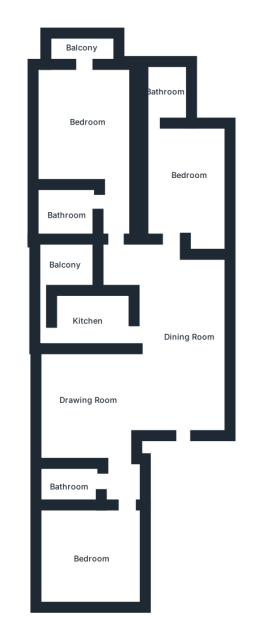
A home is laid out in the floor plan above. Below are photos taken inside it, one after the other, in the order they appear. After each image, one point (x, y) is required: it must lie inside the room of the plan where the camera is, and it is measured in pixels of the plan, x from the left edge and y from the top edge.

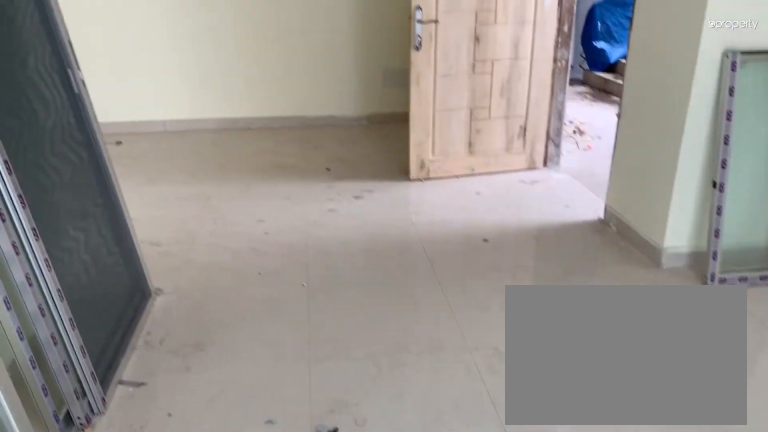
(83, 395)
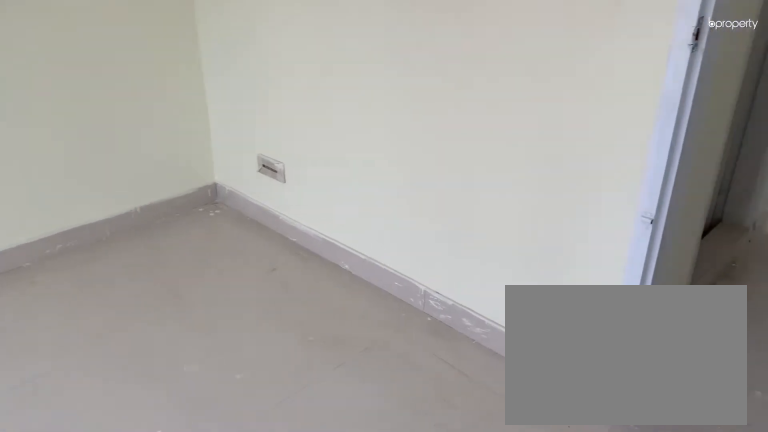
(90, 556)
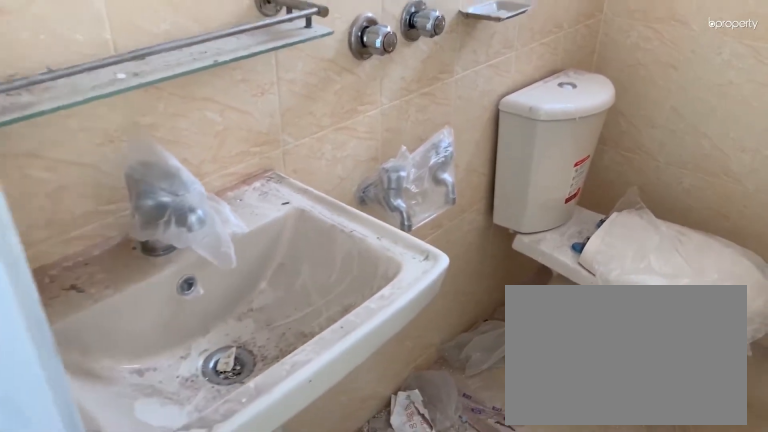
(73, 481)
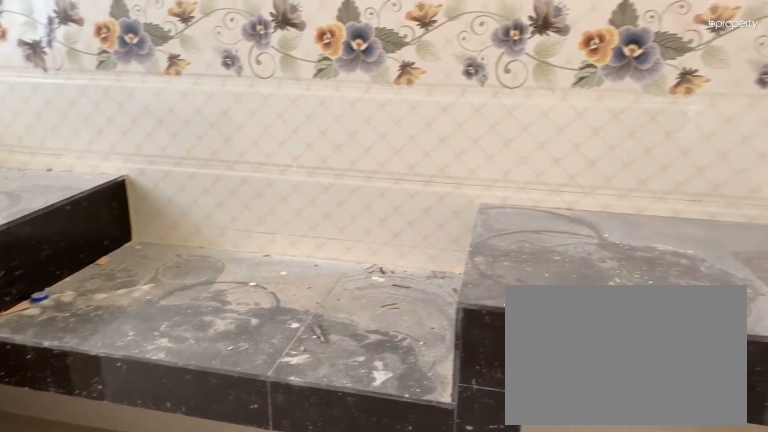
(91, 318)
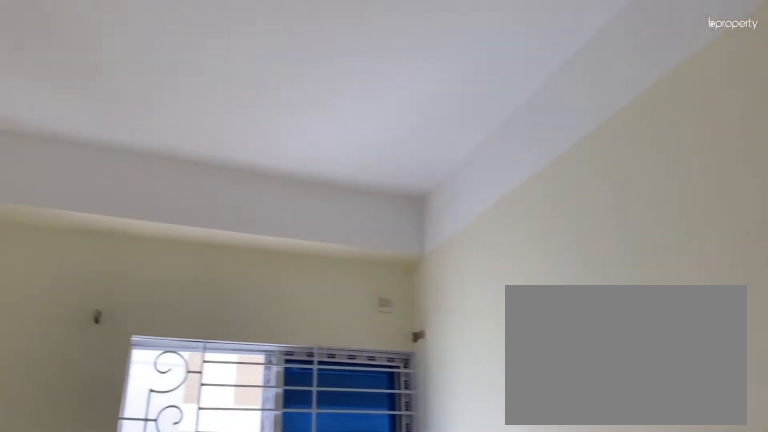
(179, 182)
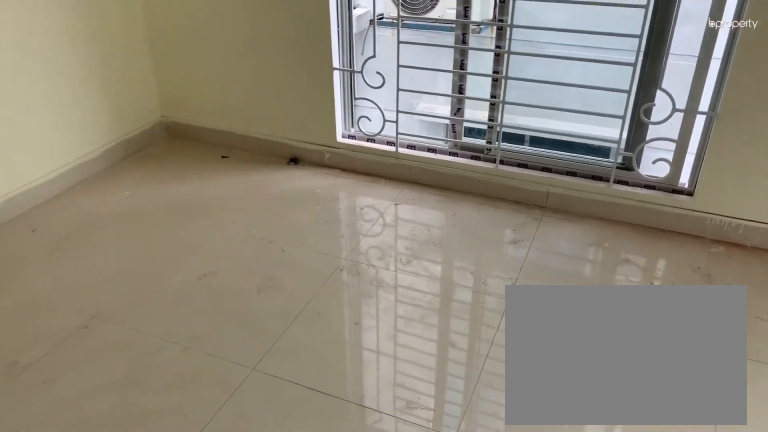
(80, 114)
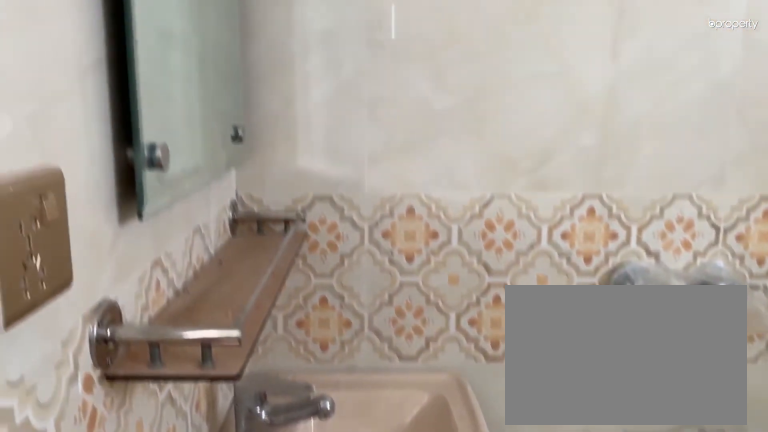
(67, 212)
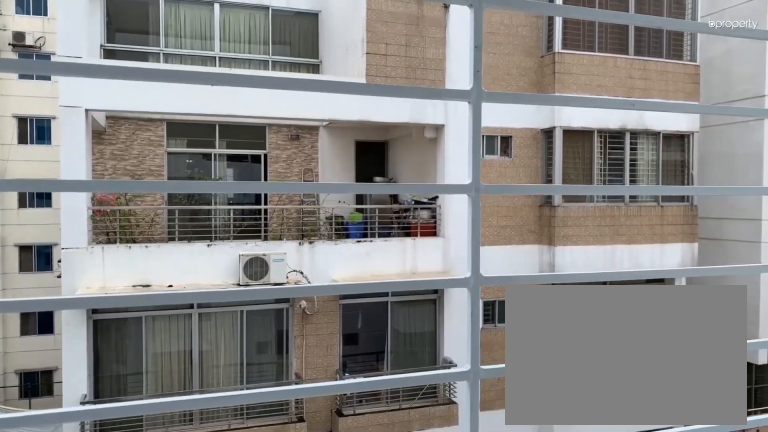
(83, 43)
